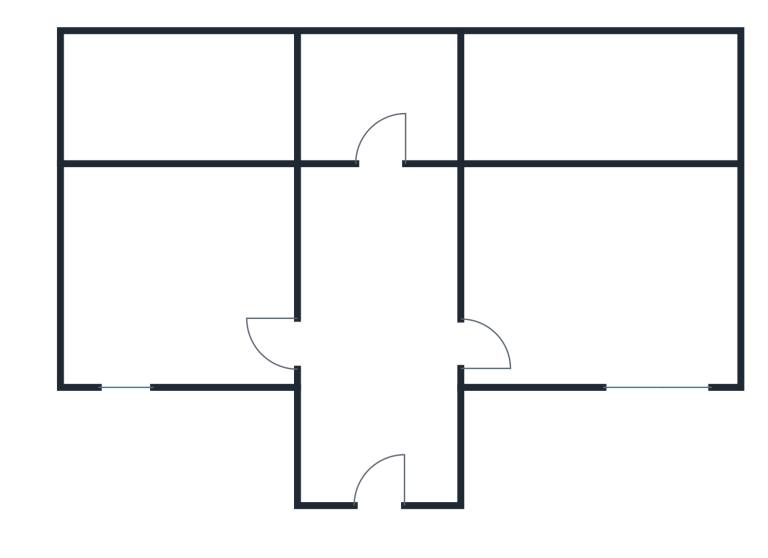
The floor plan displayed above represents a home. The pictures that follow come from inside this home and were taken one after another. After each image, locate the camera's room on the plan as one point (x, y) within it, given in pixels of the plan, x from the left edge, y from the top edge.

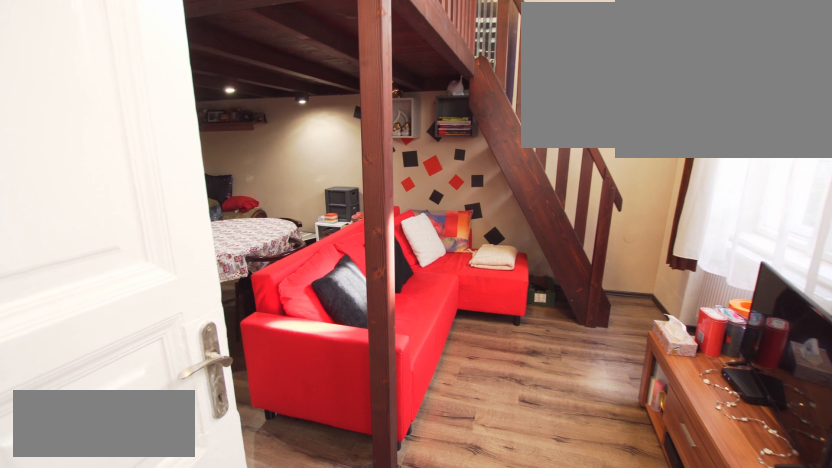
(597, 277)
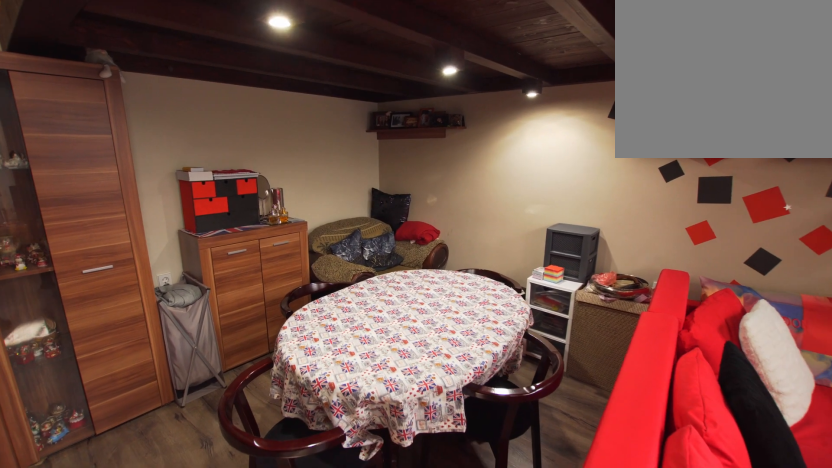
(597, 277)
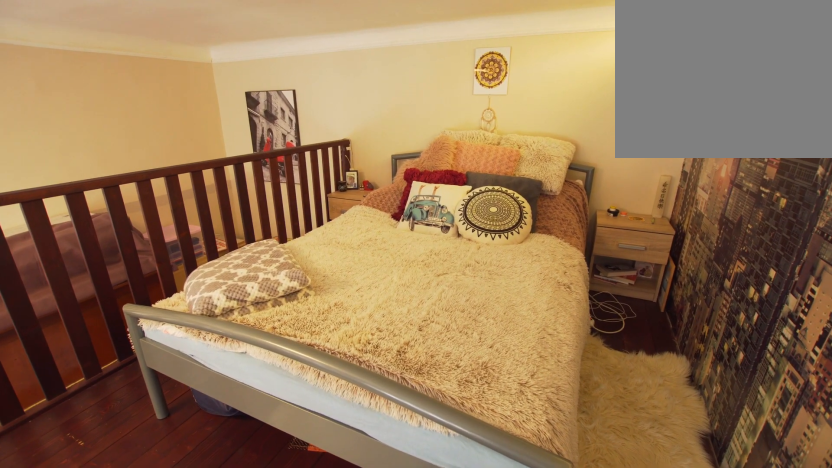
(597, 100)
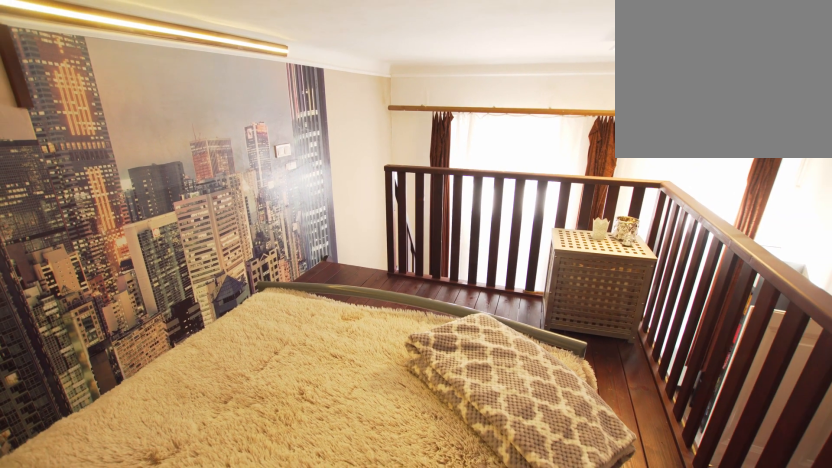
(597, 100)
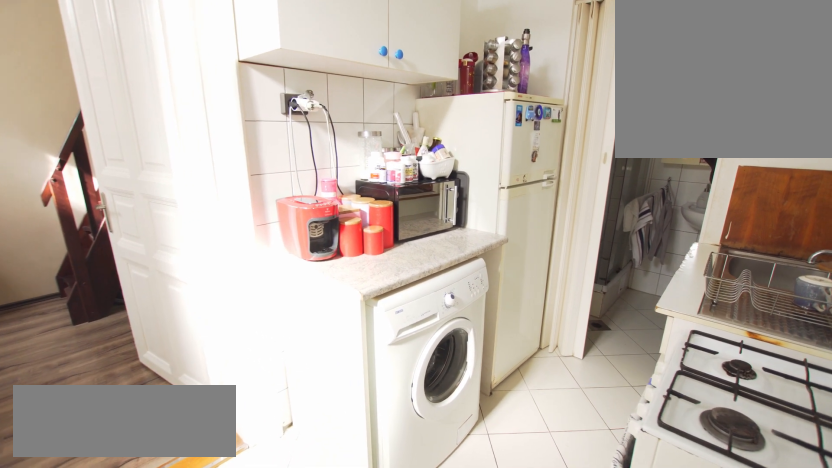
(376, 277)
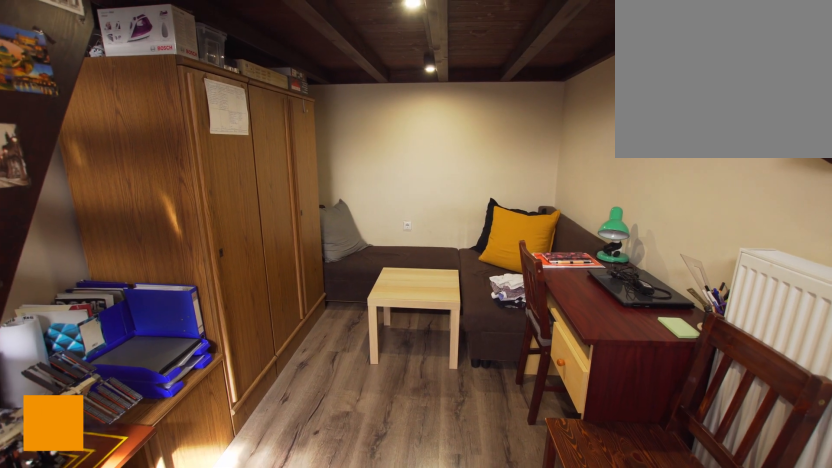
(174, 278)
